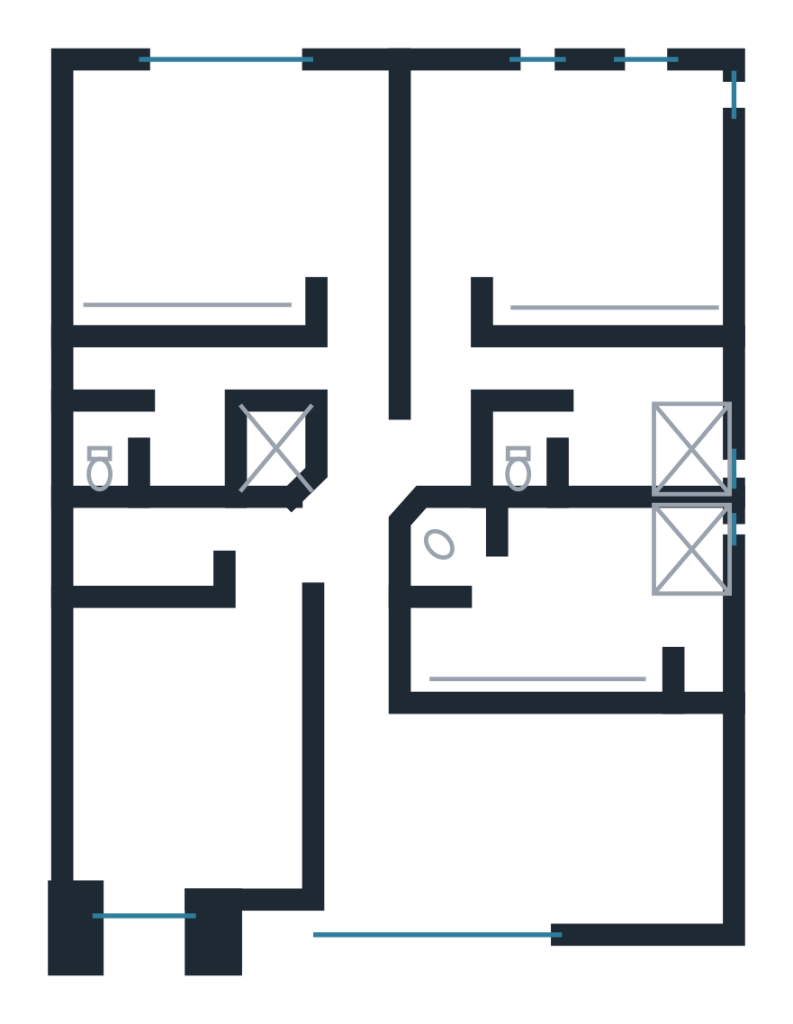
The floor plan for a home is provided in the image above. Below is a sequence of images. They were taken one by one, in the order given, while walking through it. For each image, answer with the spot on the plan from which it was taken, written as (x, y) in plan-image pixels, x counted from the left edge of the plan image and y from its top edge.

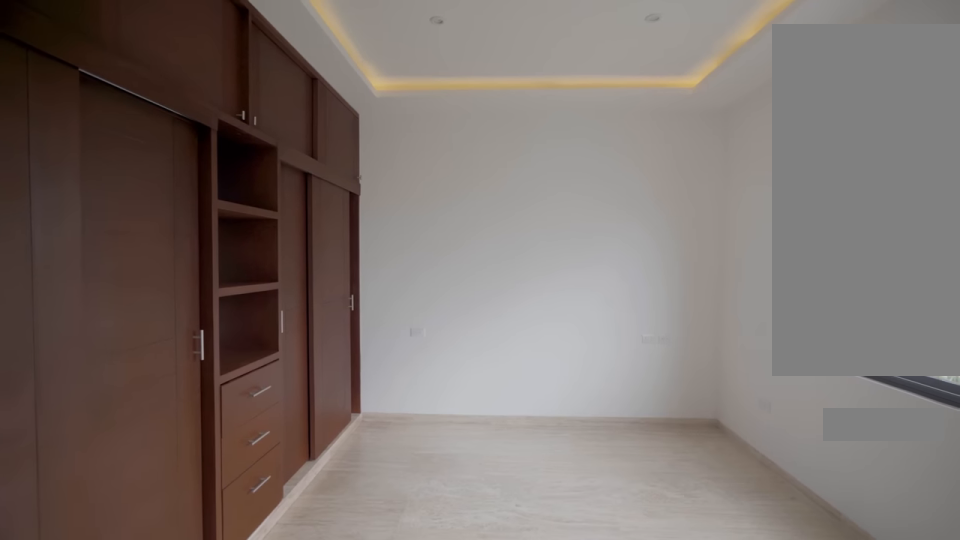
(361, 188)
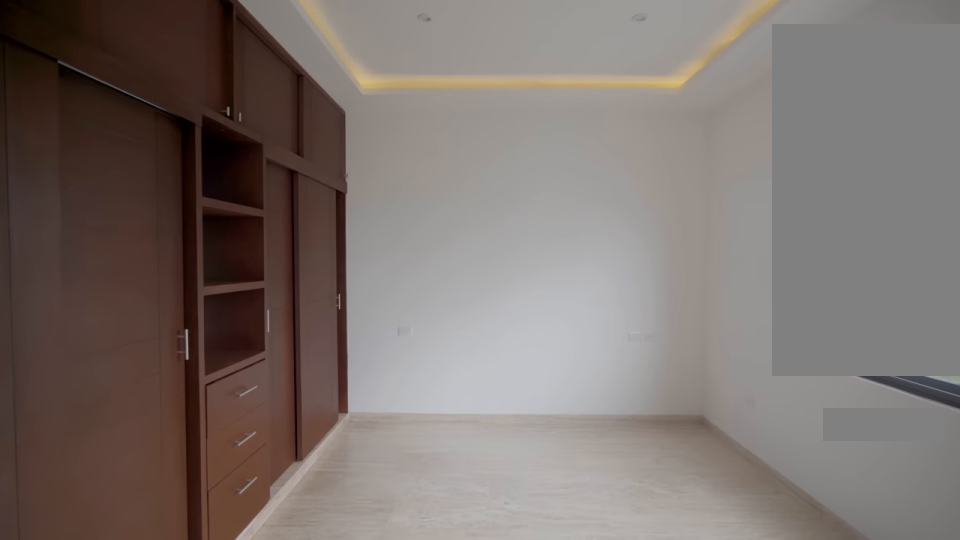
(361, 188)
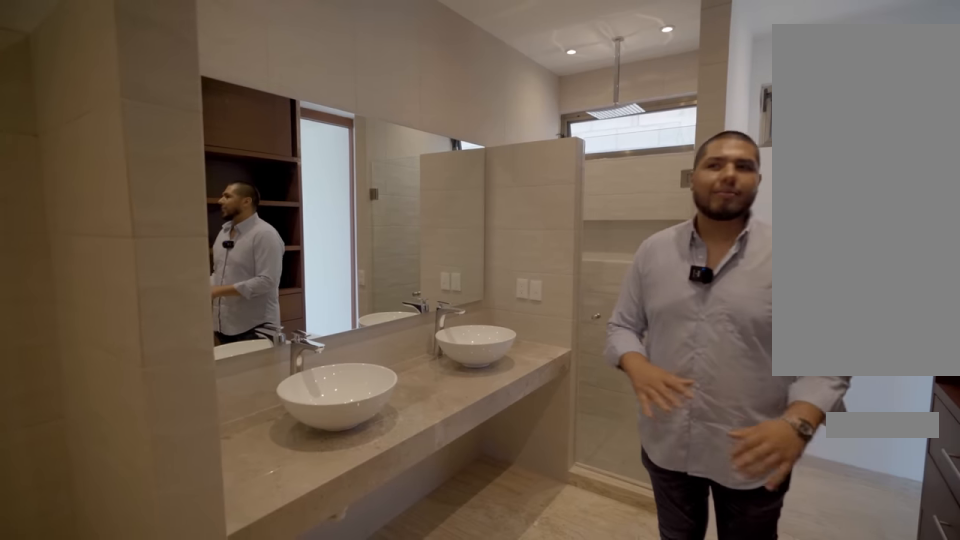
(508, 612)
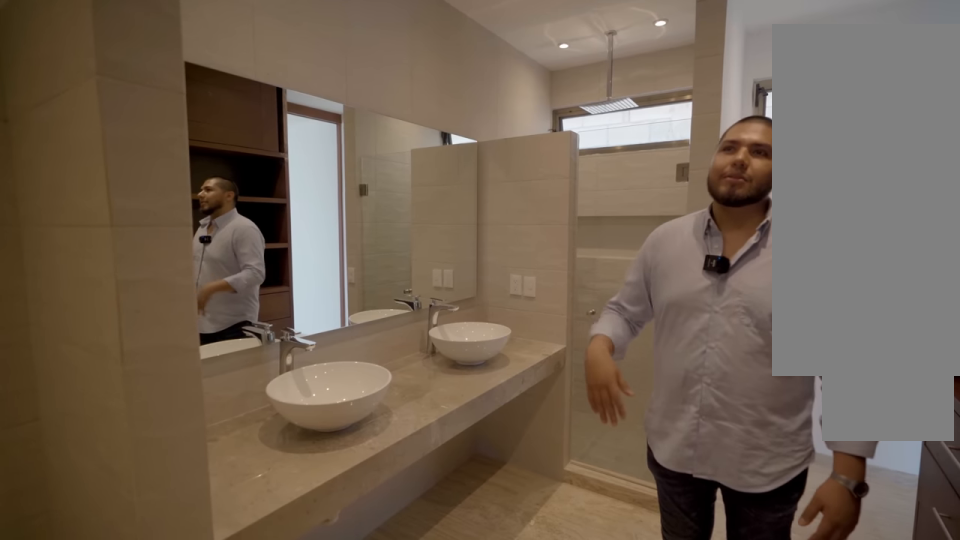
(510, 612)
